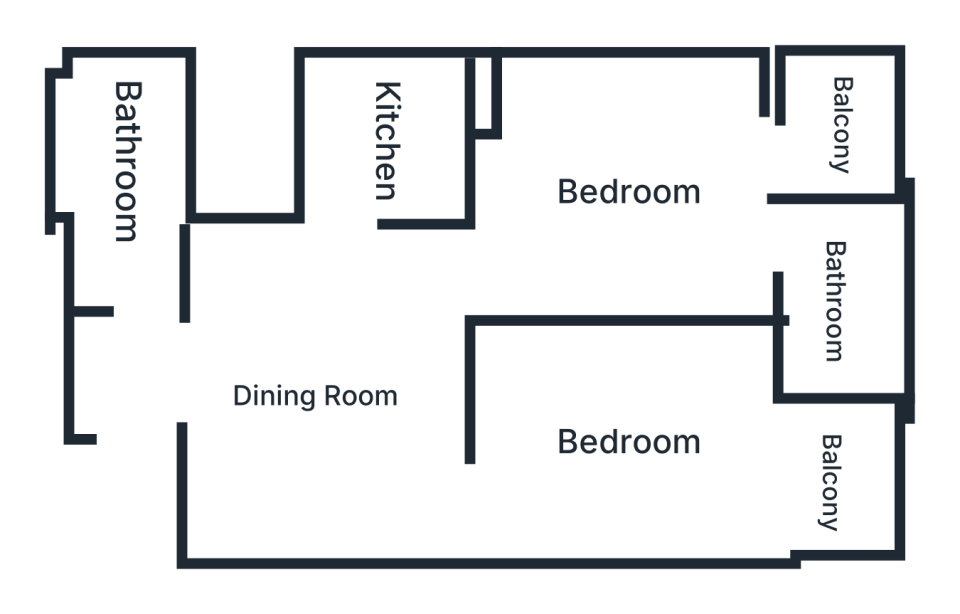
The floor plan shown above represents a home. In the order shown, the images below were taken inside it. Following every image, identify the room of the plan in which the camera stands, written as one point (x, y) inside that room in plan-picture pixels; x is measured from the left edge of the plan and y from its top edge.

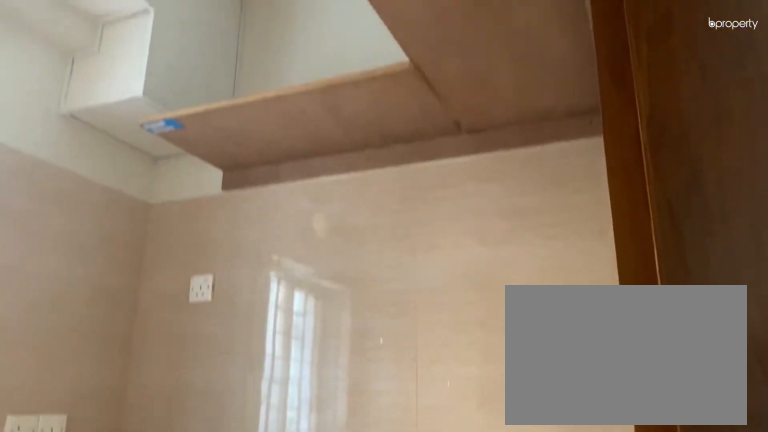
(392, 139)
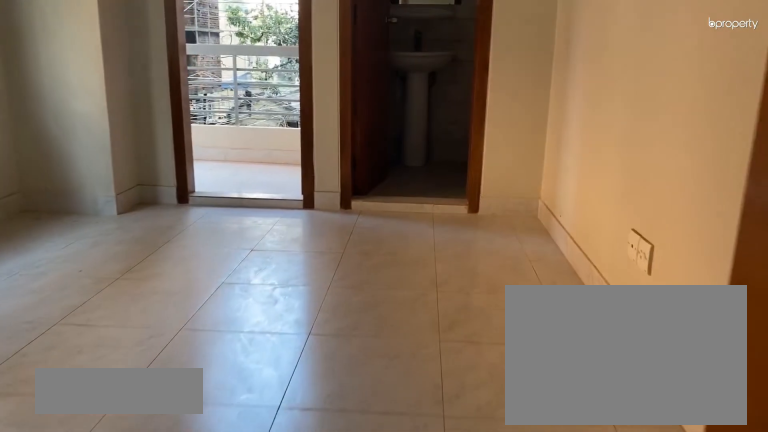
(454, 266)
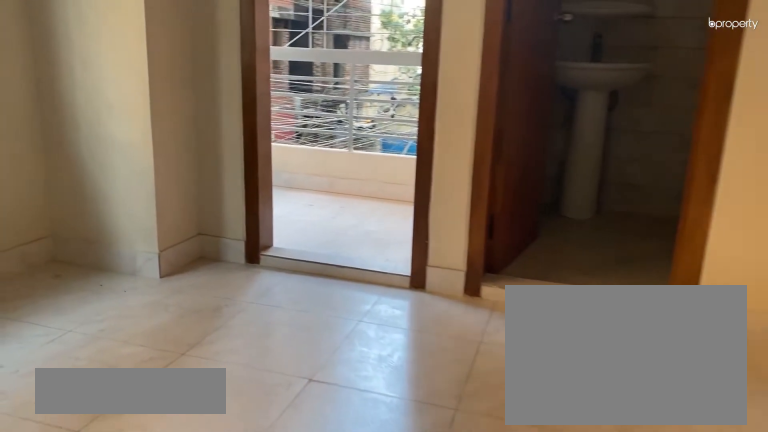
(626, 191)
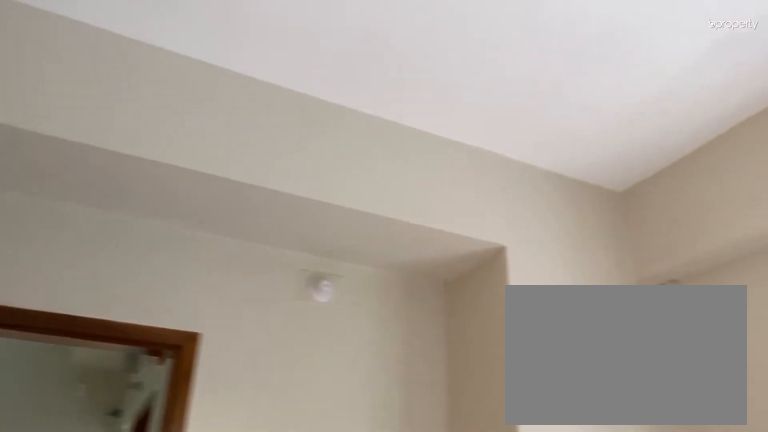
(626, 191)
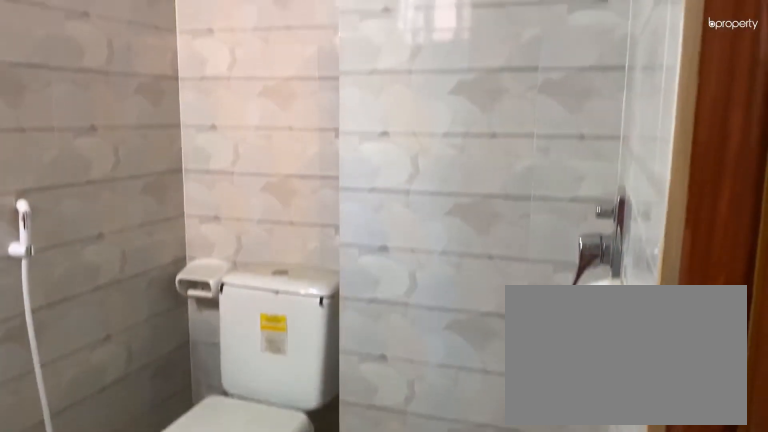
(840, 318)
